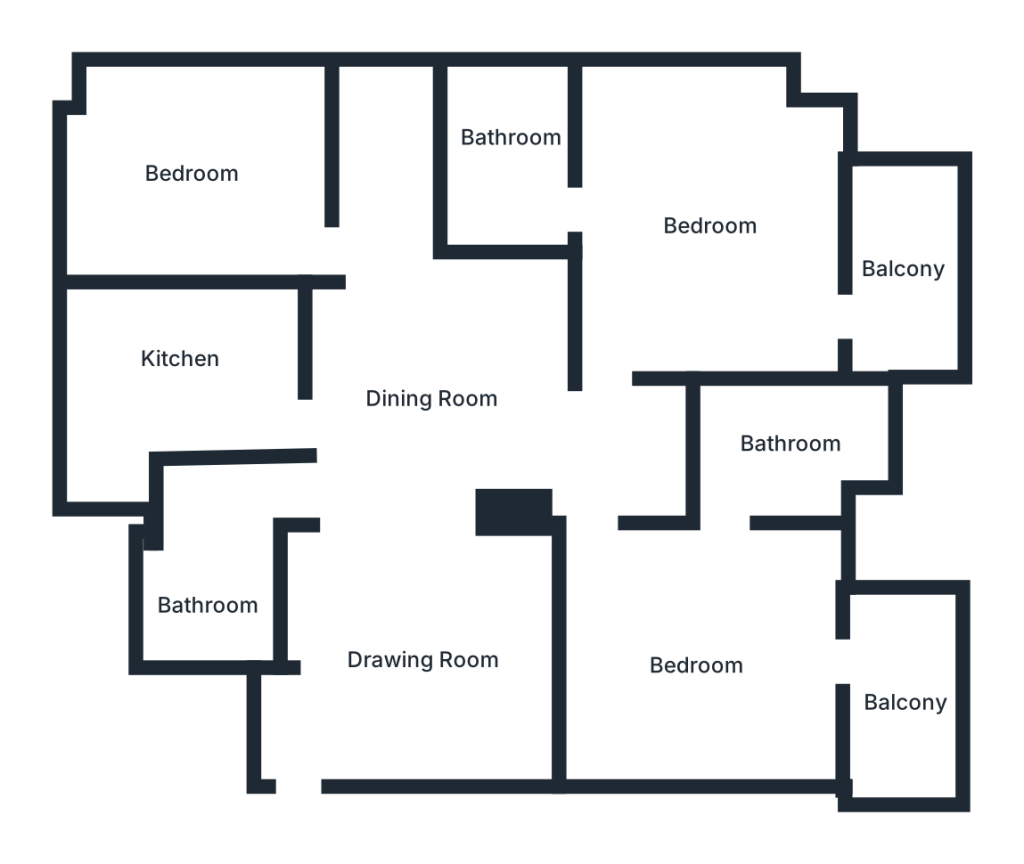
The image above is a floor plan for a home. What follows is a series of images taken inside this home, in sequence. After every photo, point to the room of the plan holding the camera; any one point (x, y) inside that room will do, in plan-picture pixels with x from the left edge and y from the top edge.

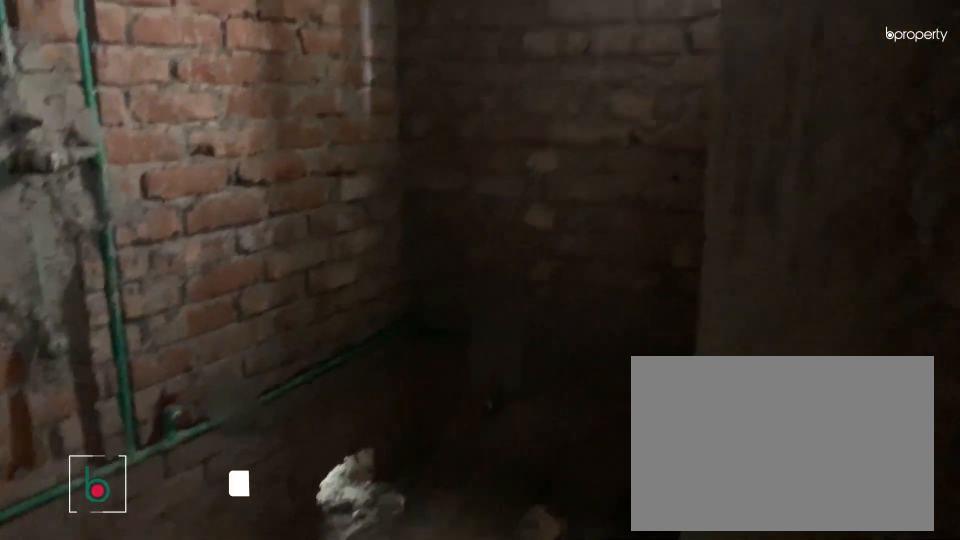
(507, 163)
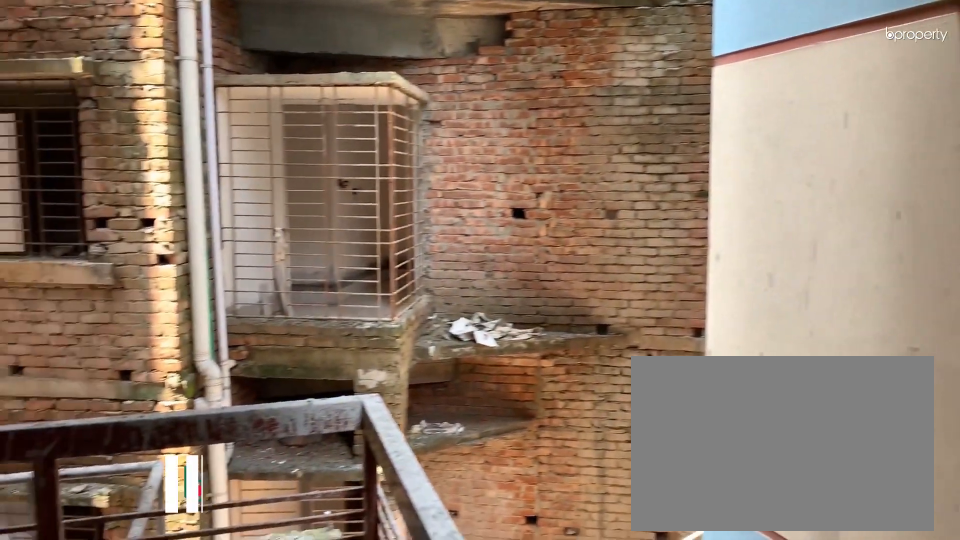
(910, 255)
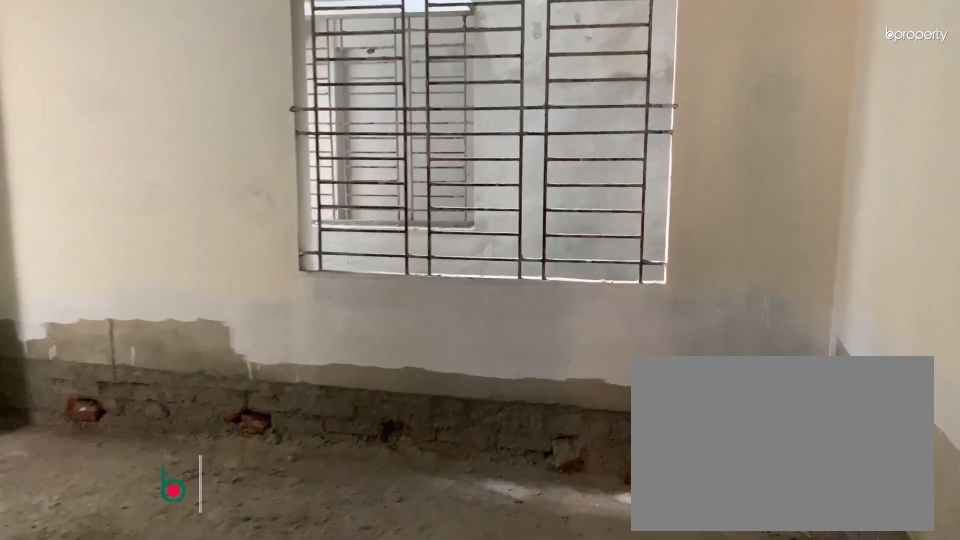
(713, 655)
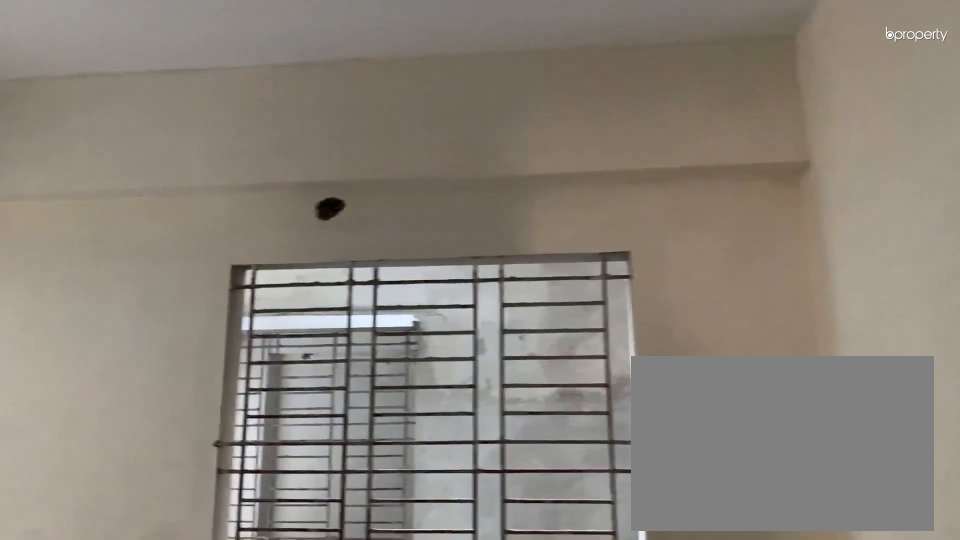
(713, 655)
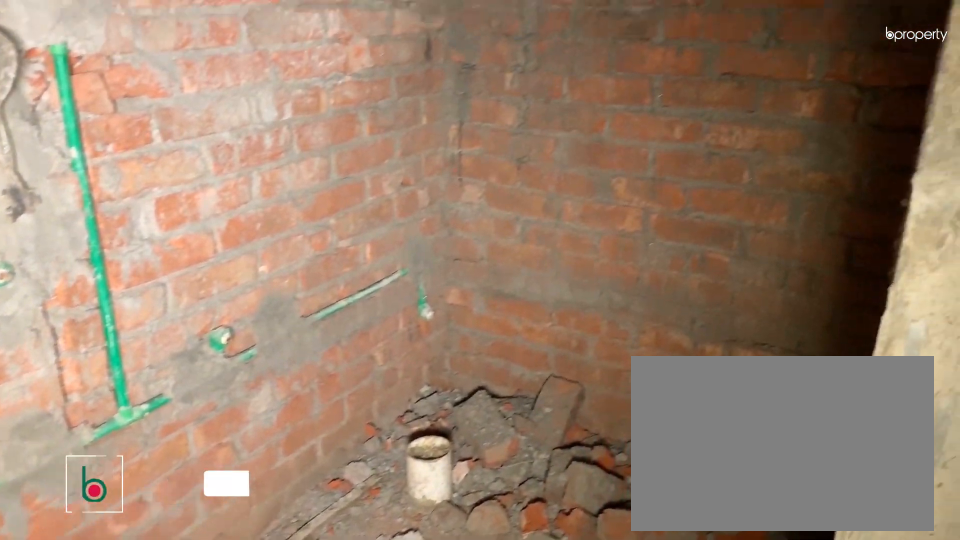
(775, 452)
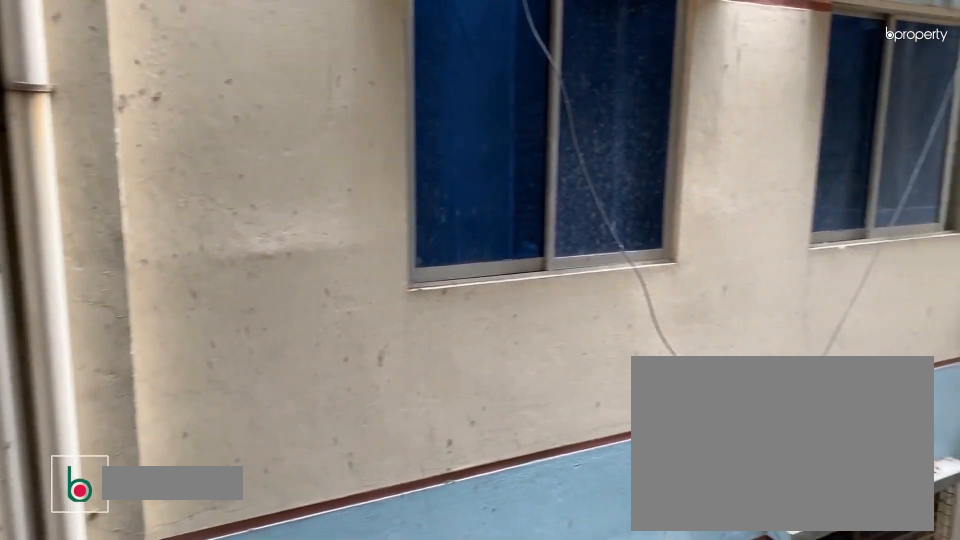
(907, 714)
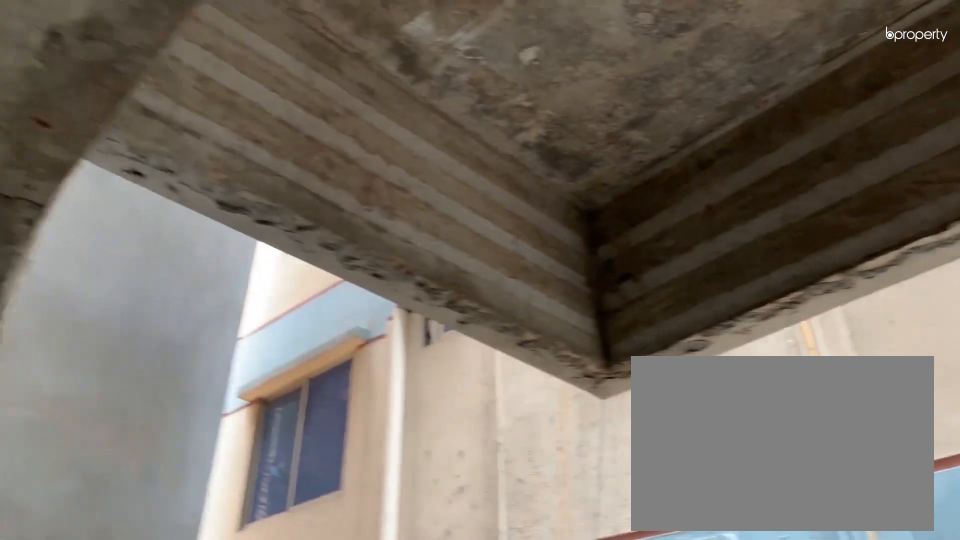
(906, 713)
